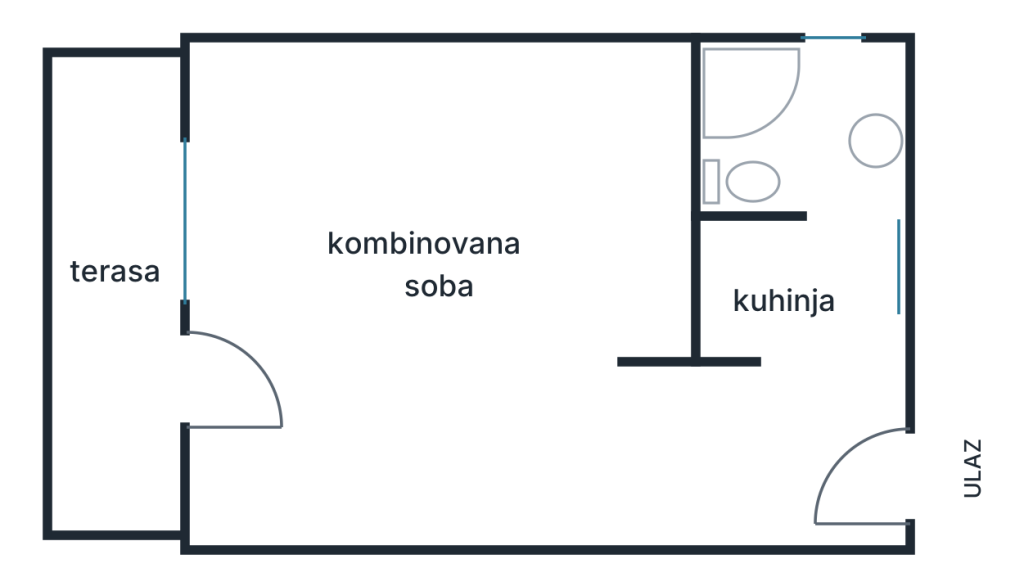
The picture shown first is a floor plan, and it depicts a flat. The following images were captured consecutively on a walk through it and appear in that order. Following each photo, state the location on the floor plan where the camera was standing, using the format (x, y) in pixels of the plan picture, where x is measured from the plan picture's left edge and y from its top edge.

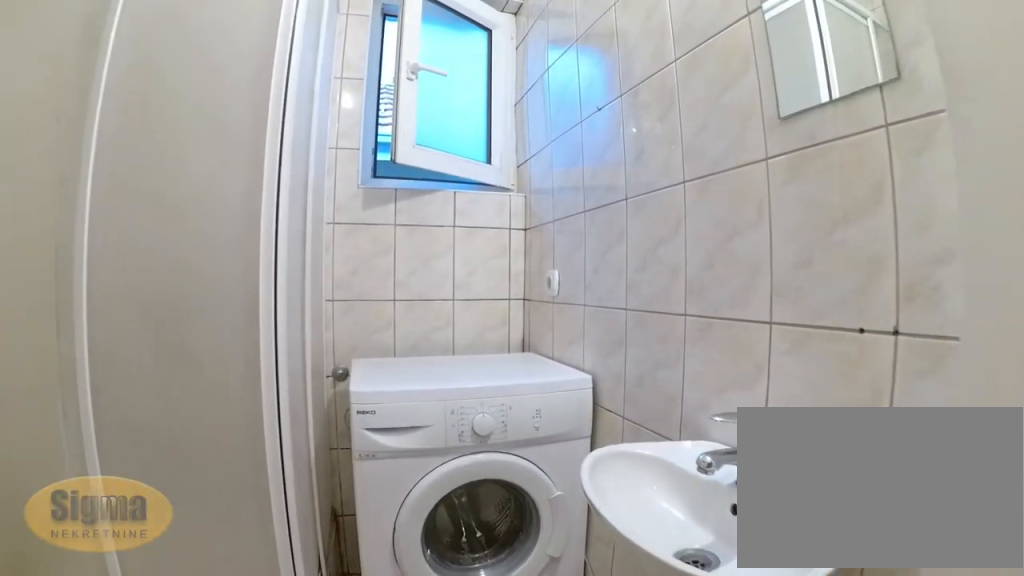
(841, 237)
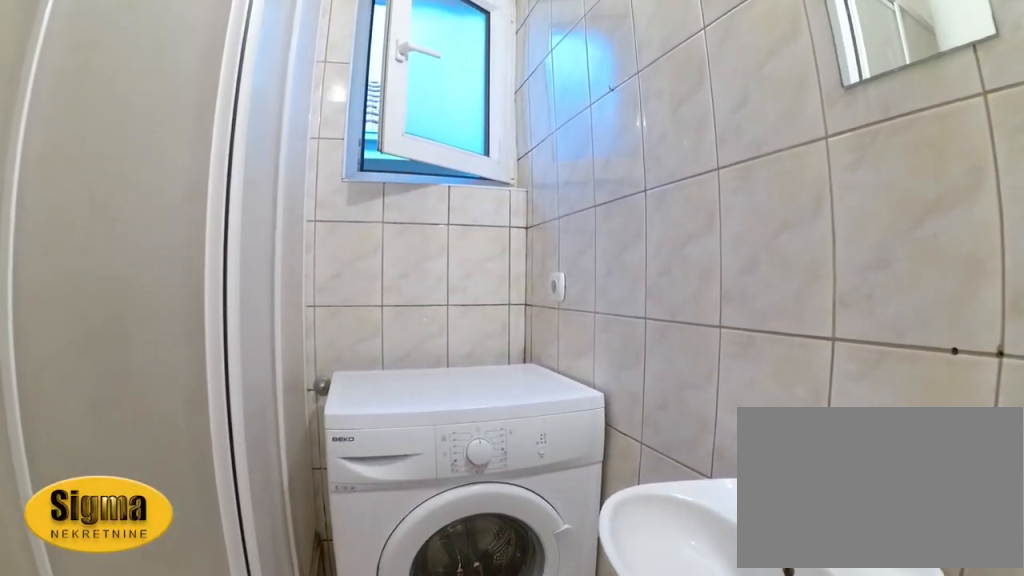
(844, 209)
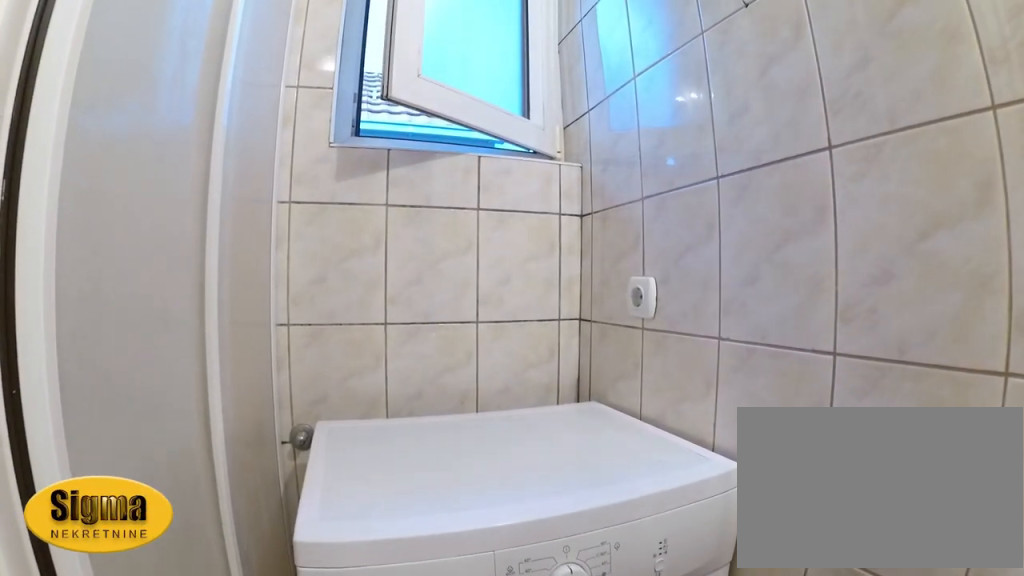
(840, 151)
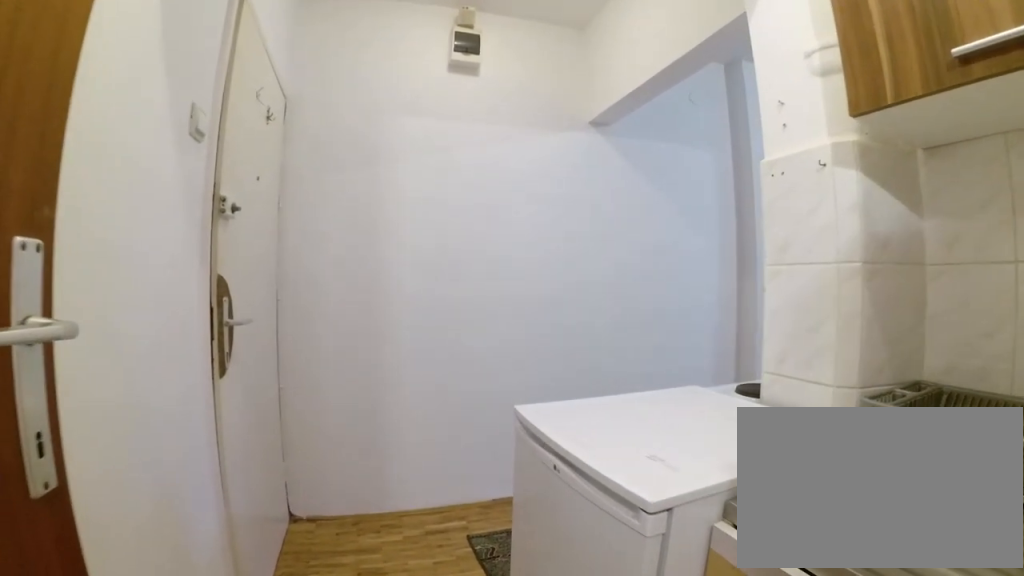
(842, 240)
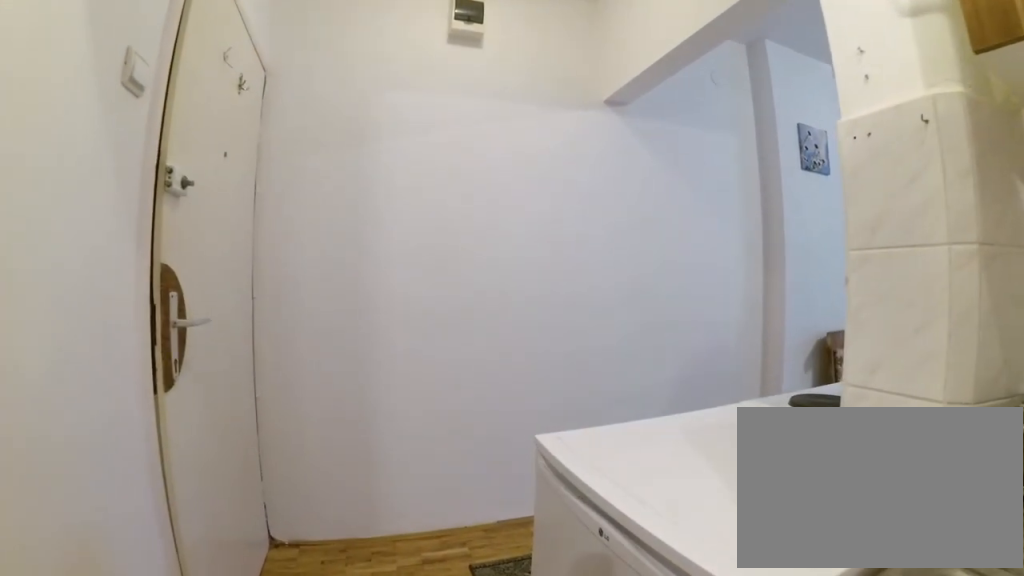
(842, 293)
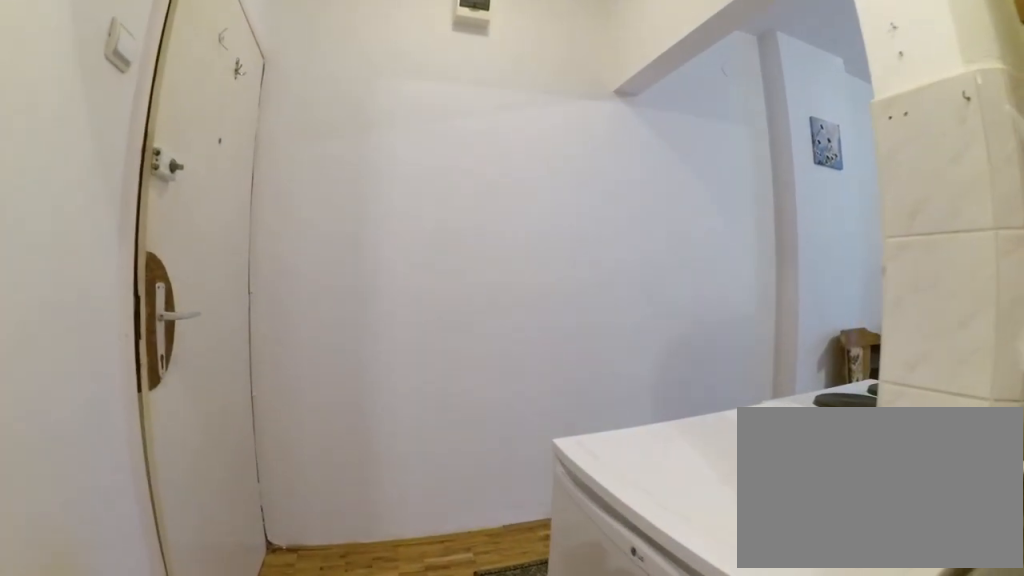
(842, 321)
